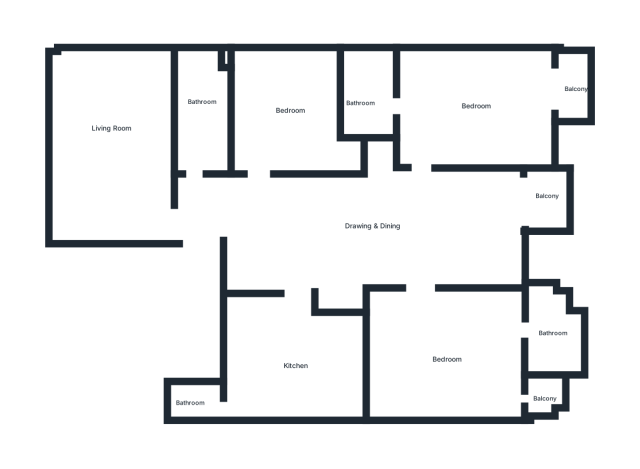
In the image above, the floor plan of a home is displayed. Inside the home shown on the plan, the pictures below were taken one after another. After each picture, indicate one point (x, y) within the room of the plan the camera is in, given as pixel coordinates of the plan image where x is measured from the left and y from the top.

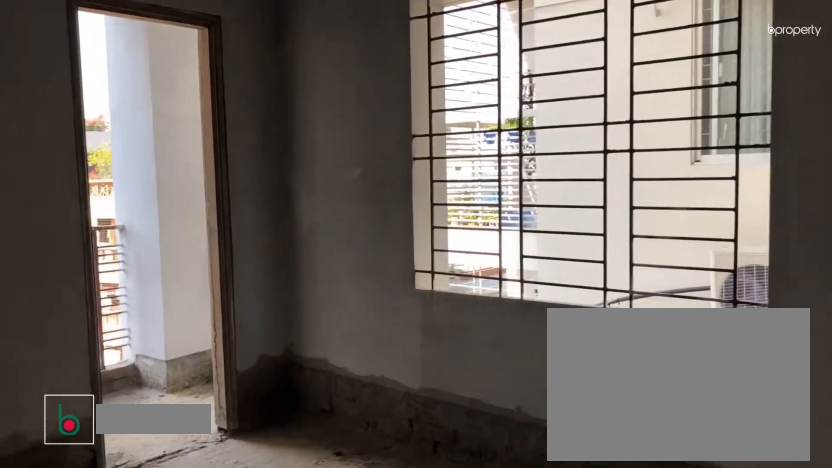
(446, 361)
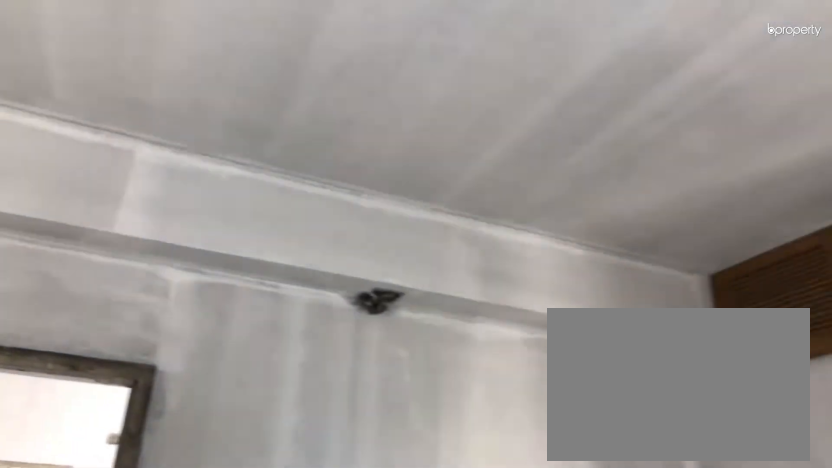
(446, 361)
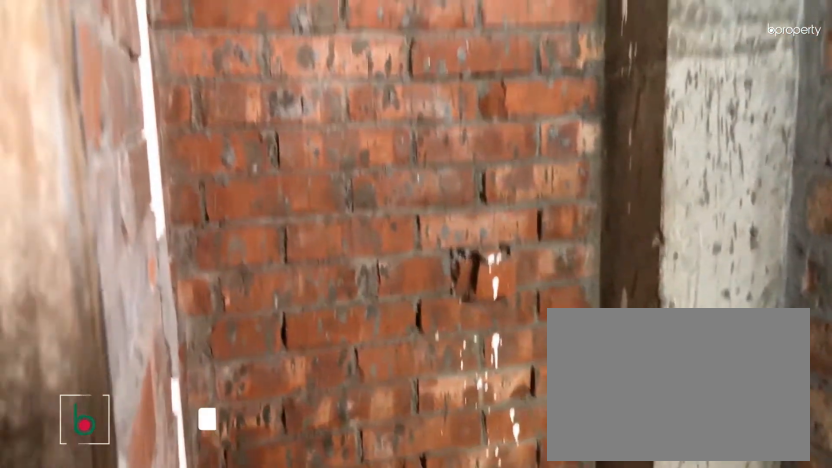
(548, 339)
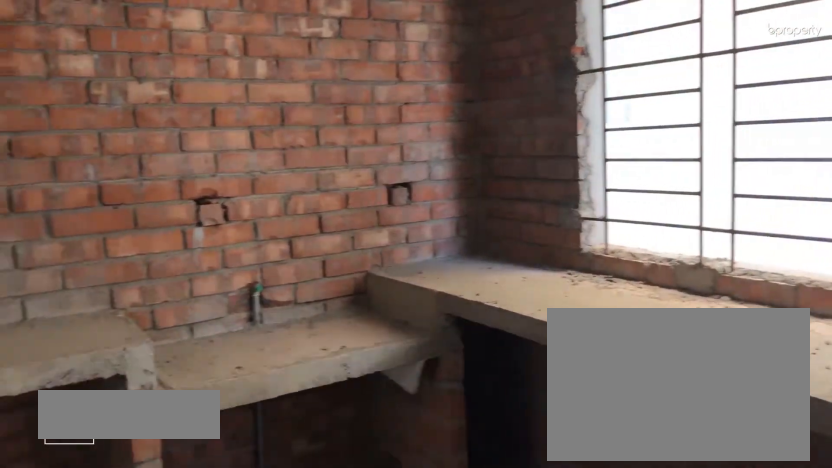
(298, 362)
